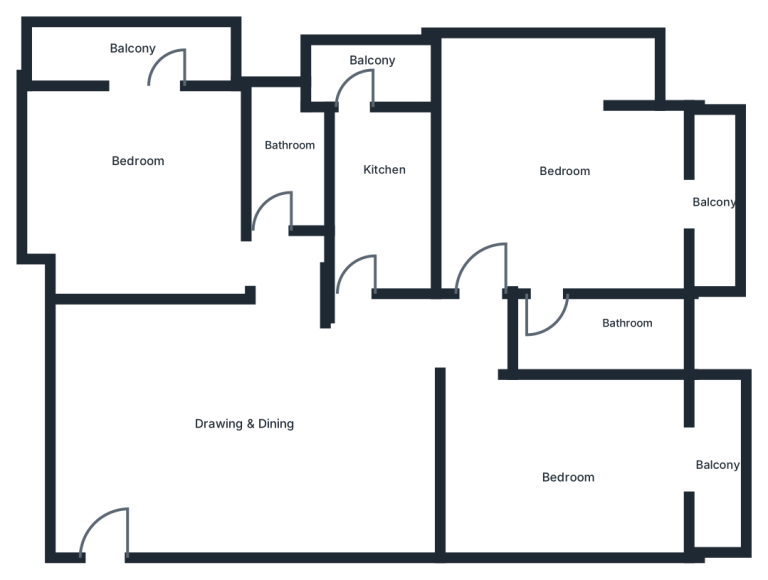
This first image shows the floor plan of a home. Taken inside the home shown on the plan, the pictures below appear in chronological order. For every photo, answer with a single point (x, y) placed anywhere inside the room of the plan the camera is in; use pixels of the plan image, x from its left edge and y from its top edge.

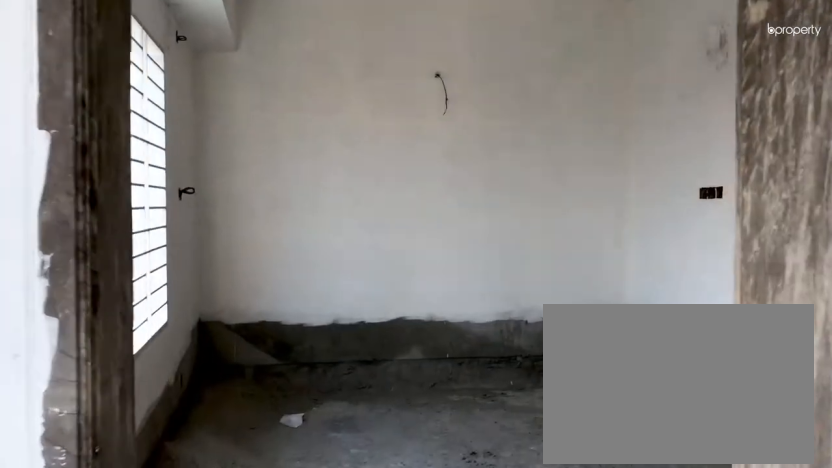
(157, 493)
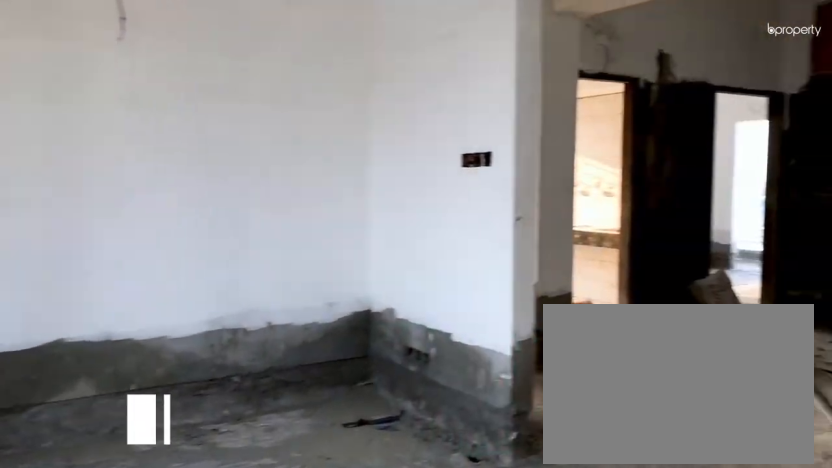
(157, 493)
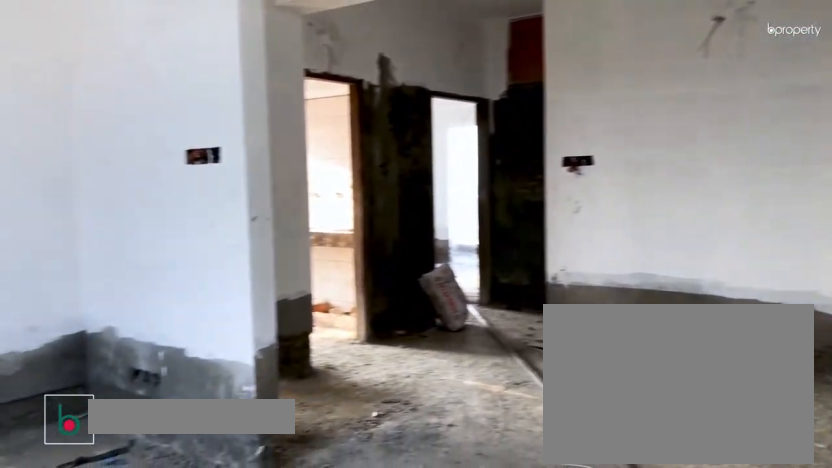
(244, 411)
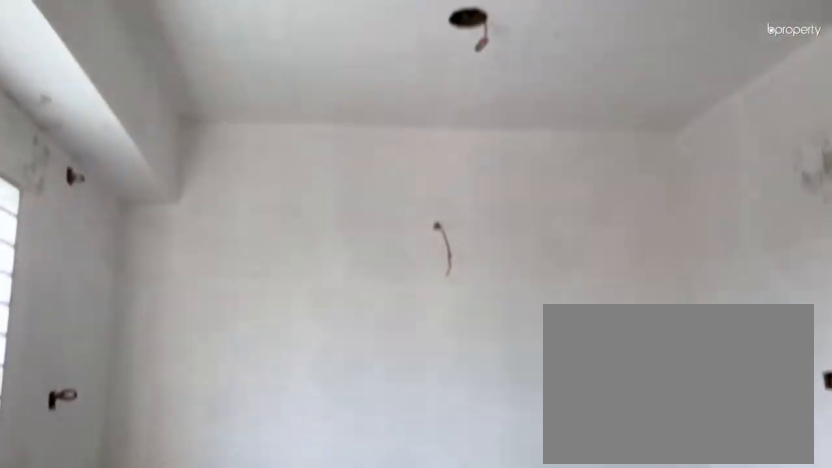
(244, 411)
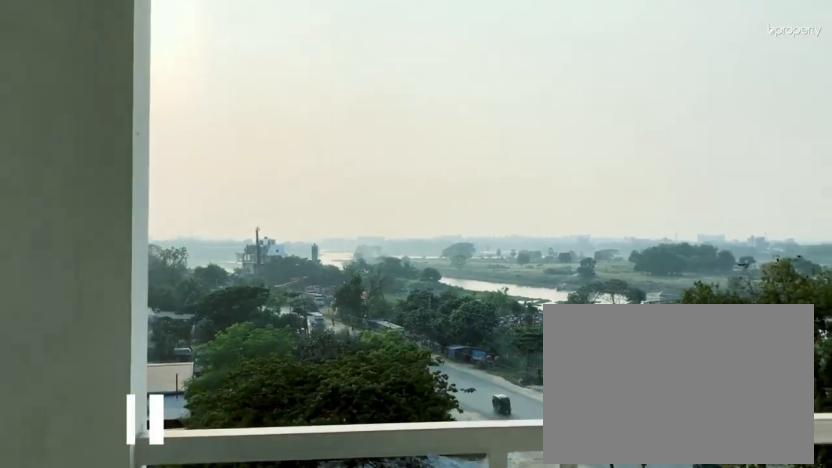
(141, 35)
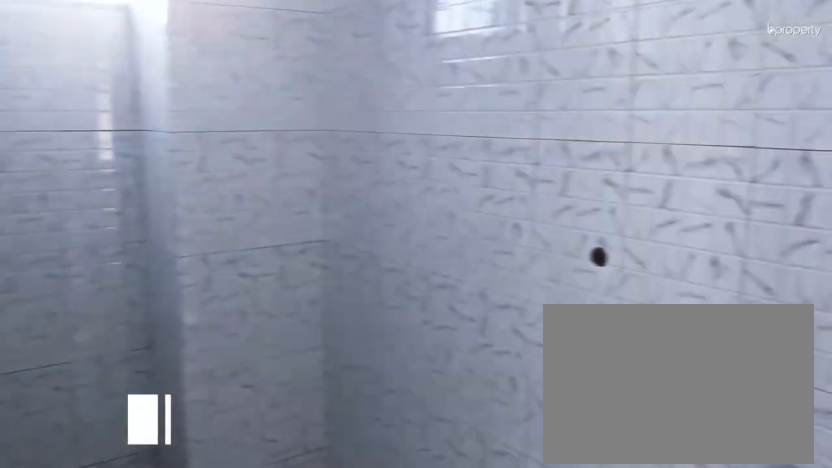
(283, 138)
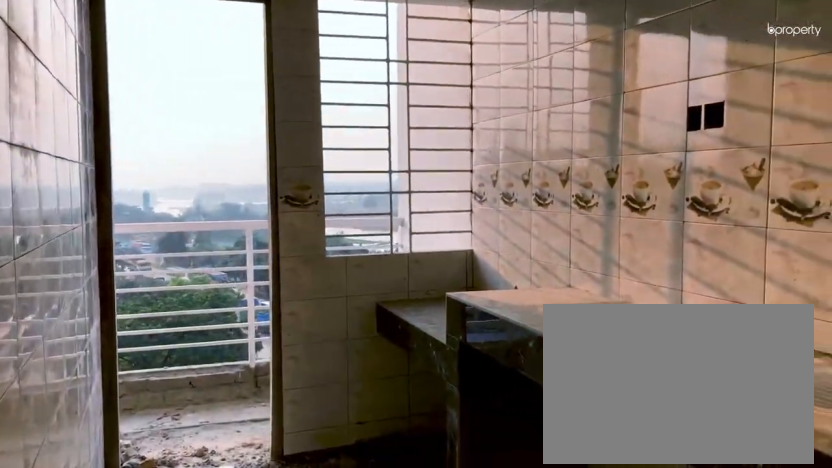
(386, 167)
